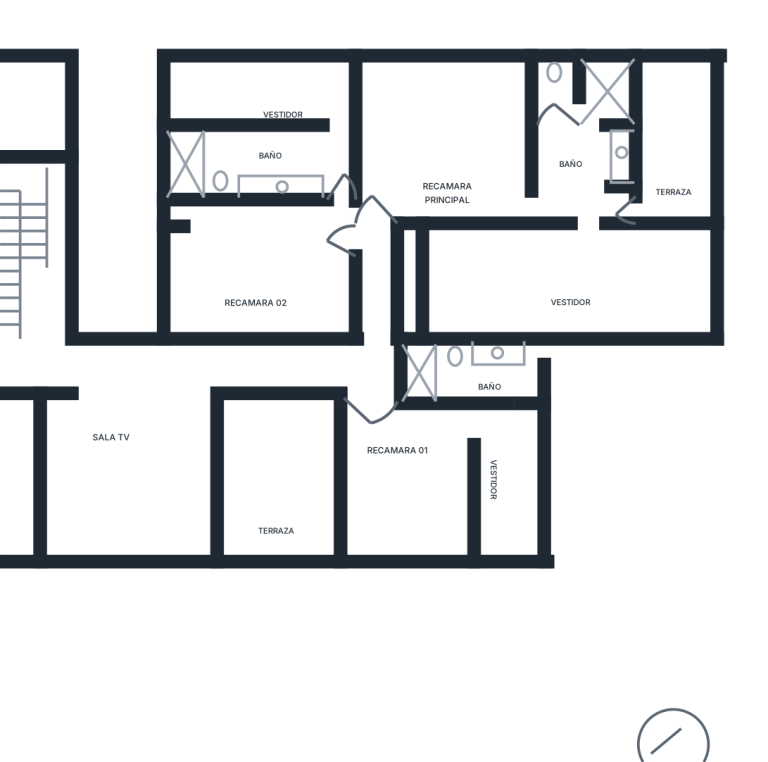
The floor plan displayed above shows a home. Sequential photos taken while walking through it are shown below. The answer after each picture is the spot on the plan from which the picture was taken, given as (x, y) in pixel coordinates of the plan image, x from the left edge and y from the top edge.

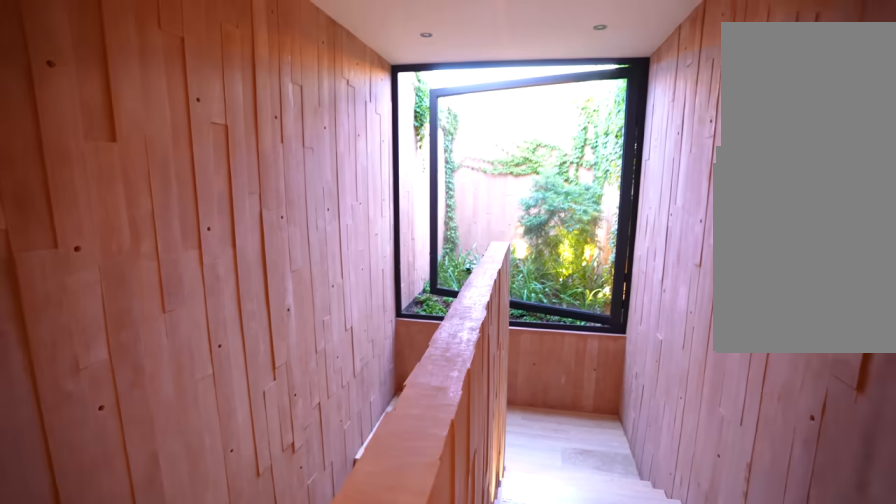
(21, 360)
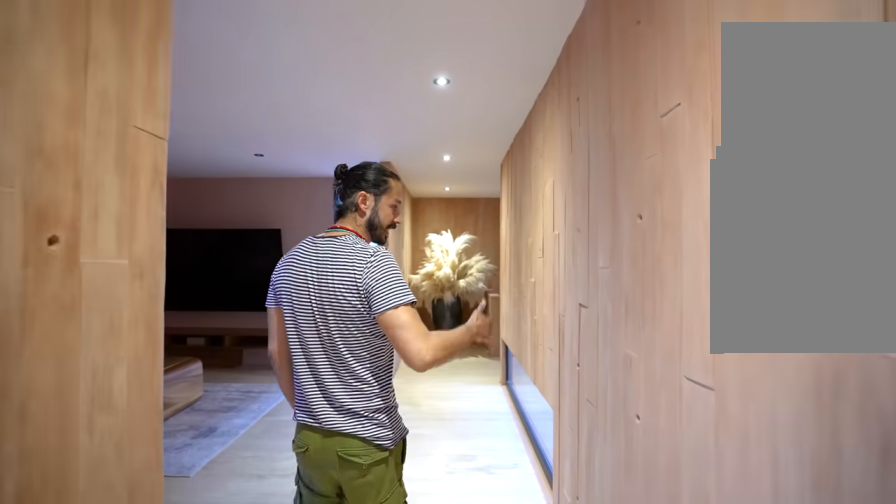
(289, 370)
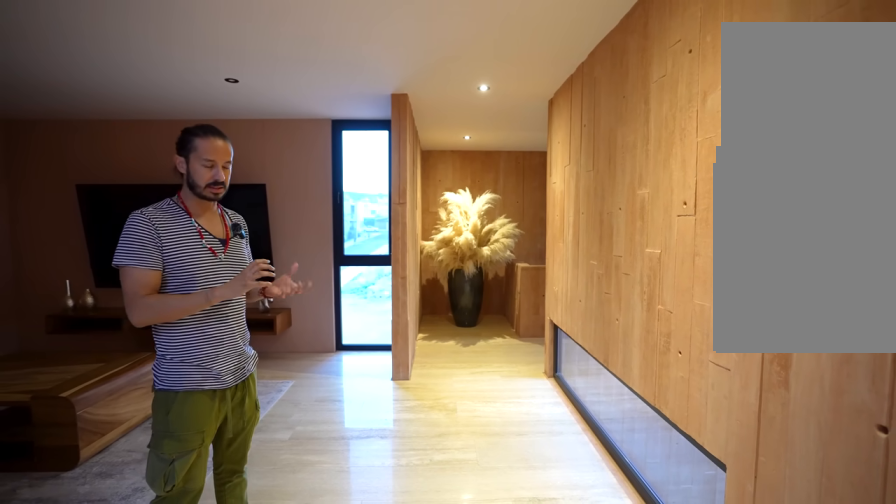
(213, 372)
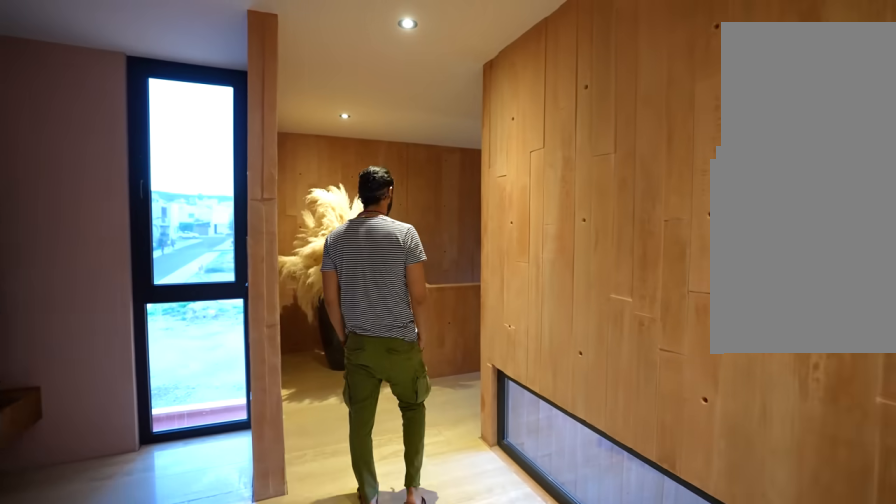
(204, 369)
